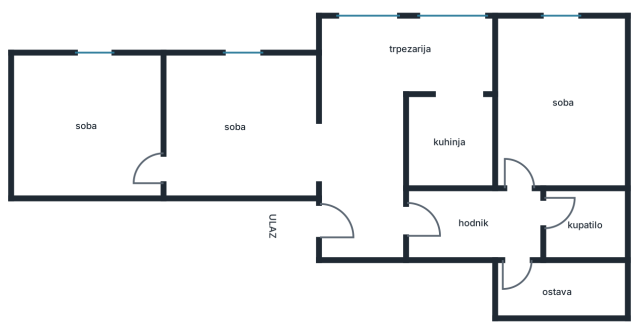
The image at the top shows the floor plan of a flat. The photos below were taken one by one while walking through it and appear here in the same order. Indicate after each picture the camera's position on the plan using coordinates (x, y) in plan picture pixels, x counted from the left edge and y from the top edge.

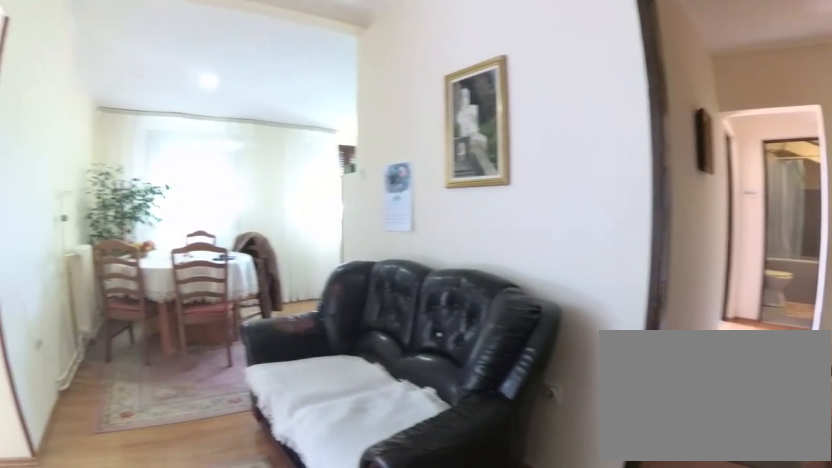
(331, 241)
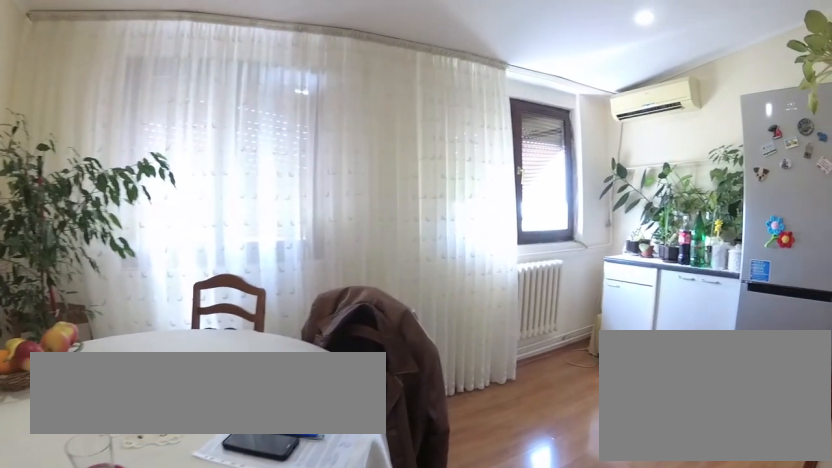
(367, 108)
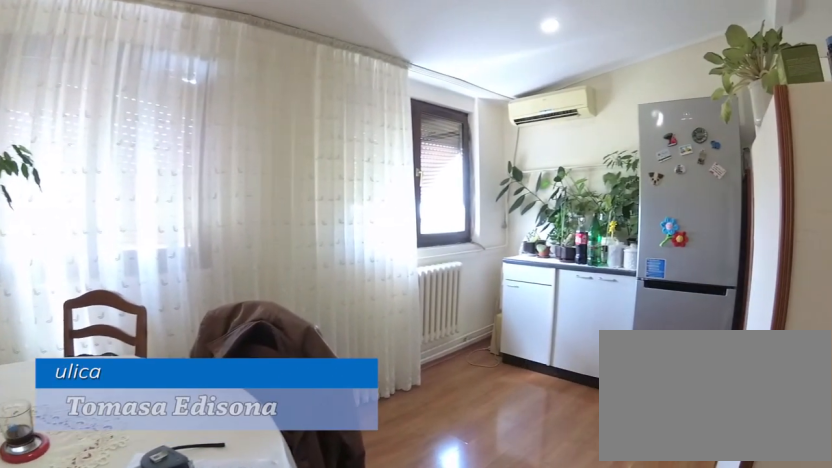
(364, 106)
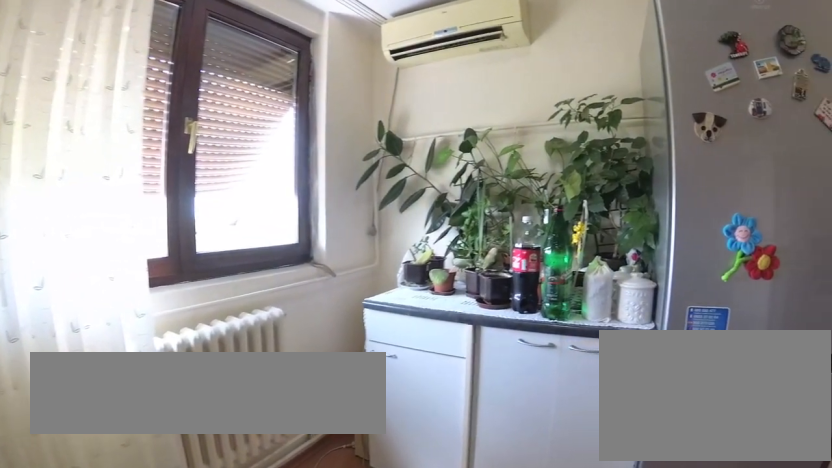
(414, 66)
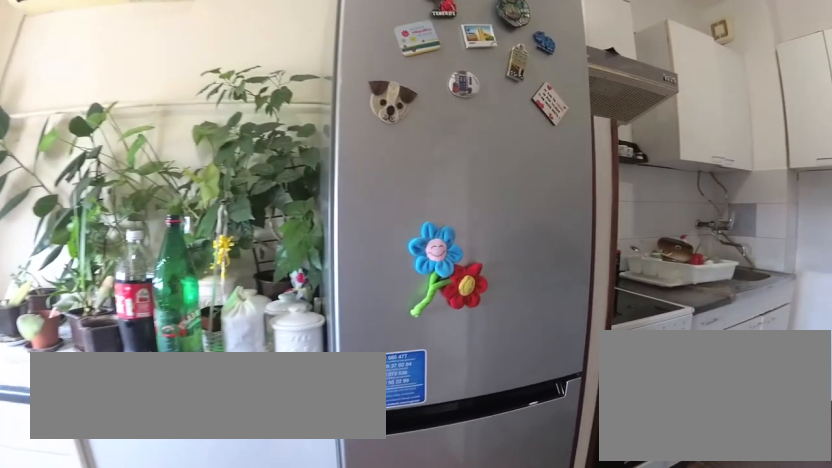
(424, 65)
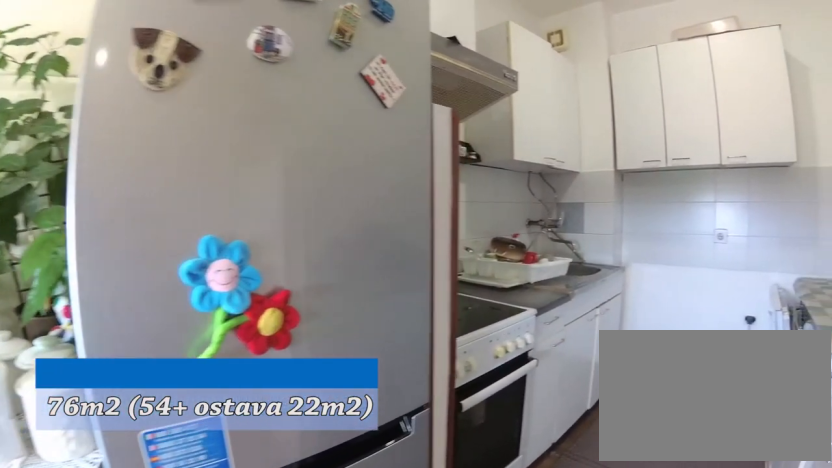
(433, 65)
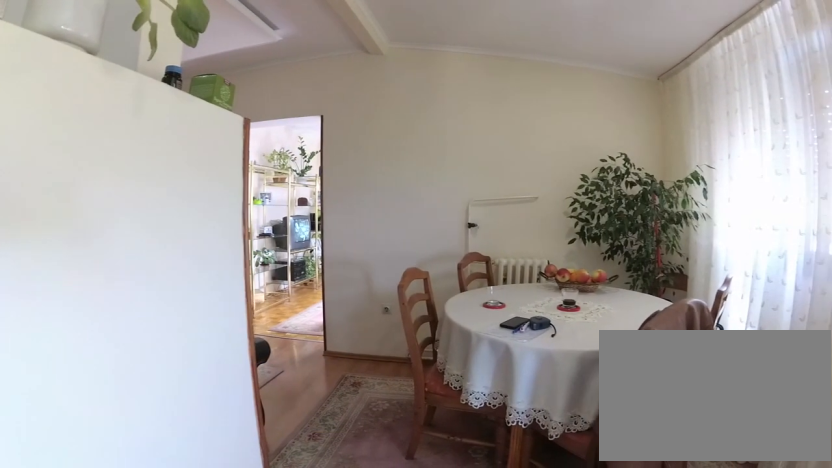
(467, 76)
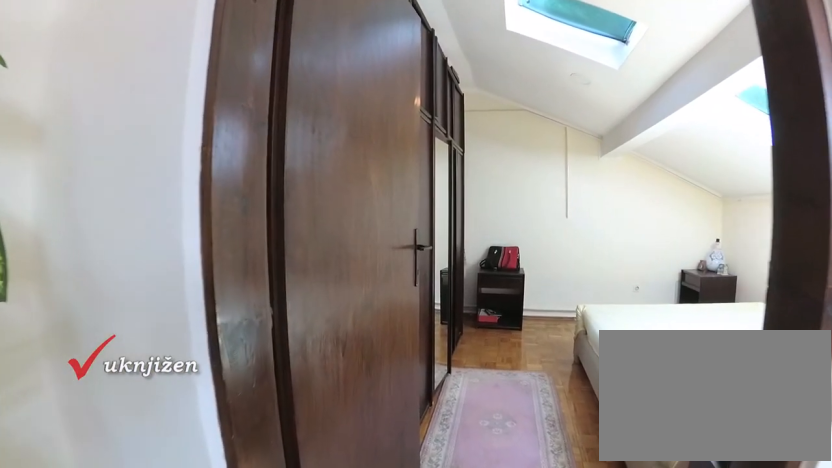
(188, 172)
